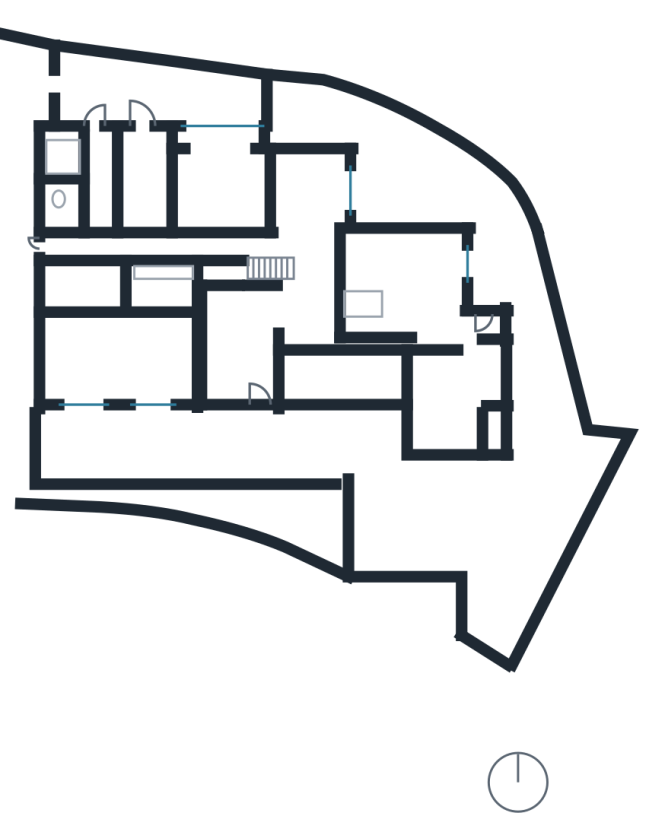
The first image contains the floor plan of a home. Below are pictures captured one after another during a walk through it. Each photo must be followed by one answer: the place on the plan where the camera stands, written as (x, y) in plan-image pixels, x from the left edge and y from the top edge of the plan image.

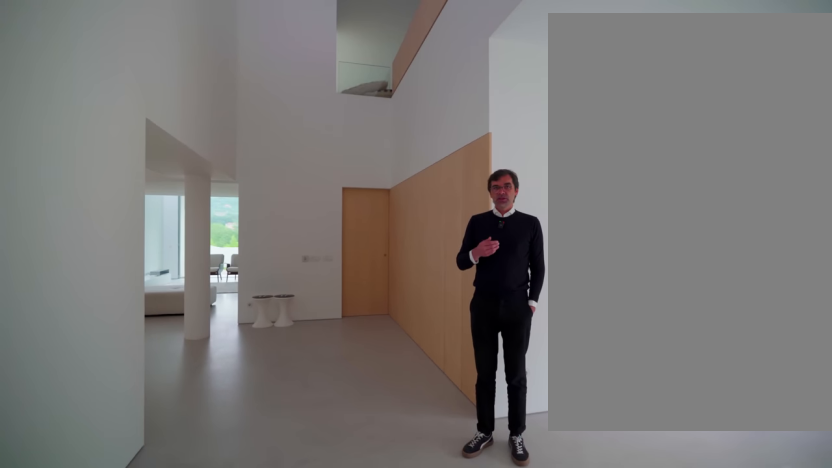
(219, 329)
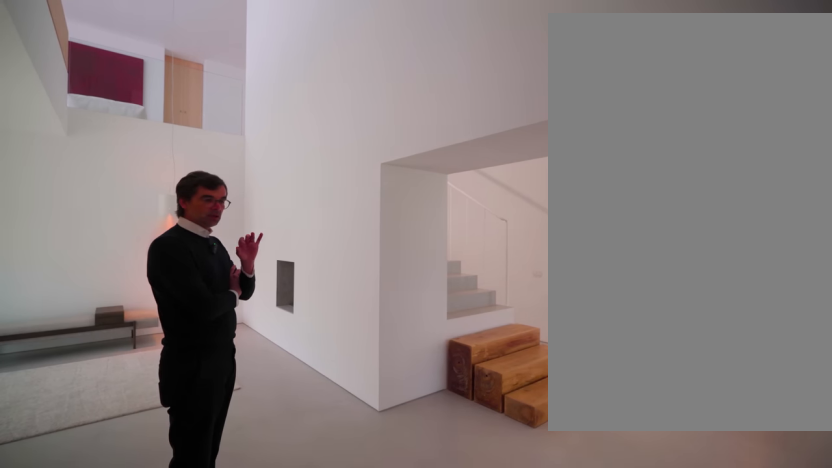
(317, 308)
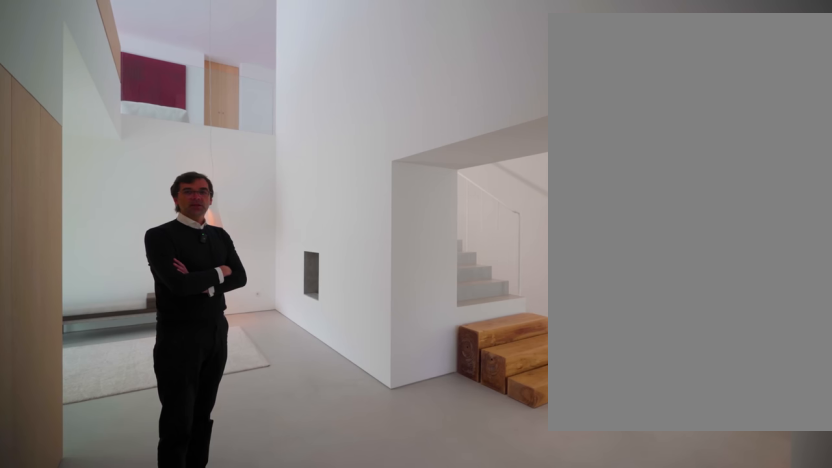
(324, 308)
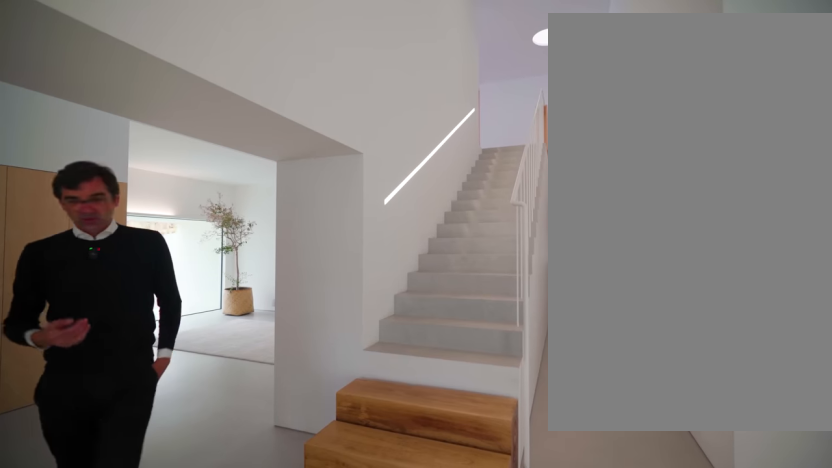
(329, 249)
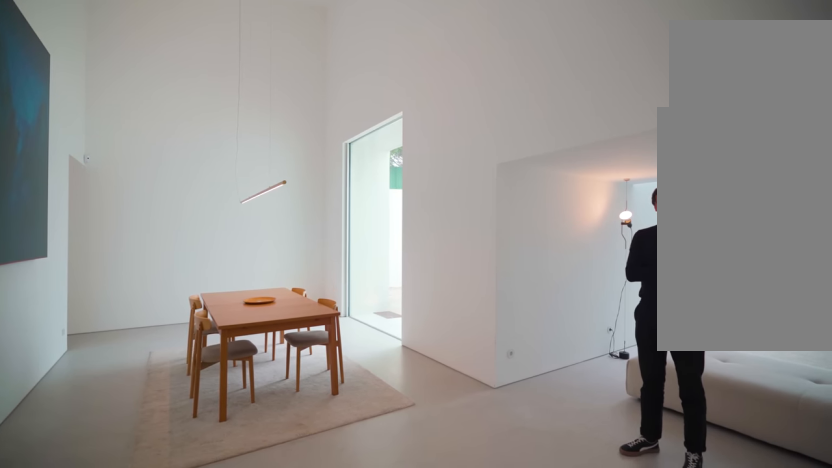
(310, 273)
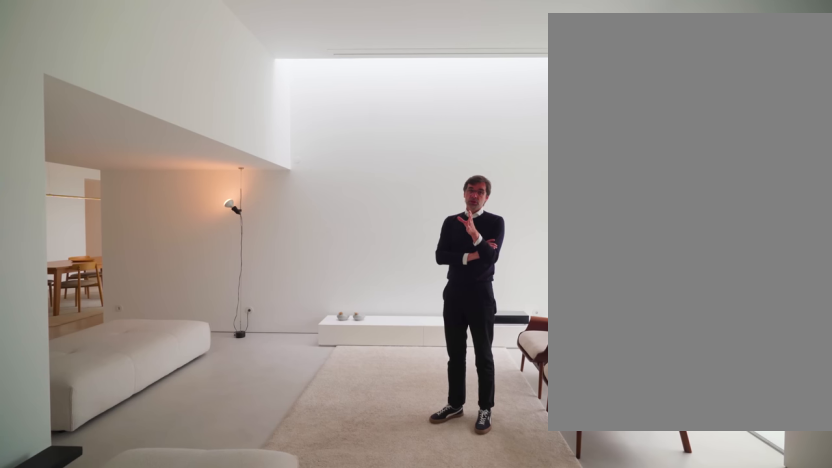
(429, 294)
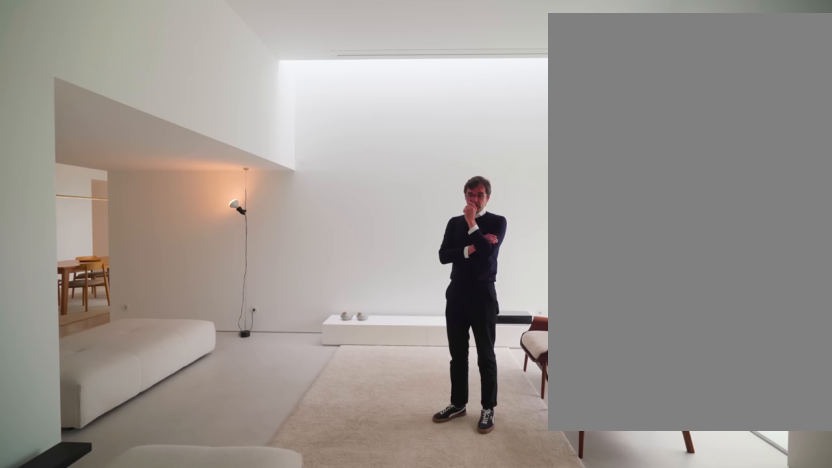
(429, 294)
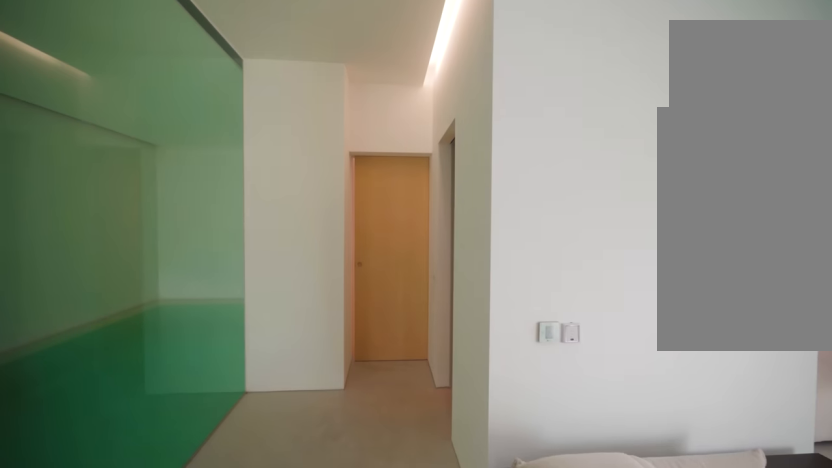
(428, 295)
